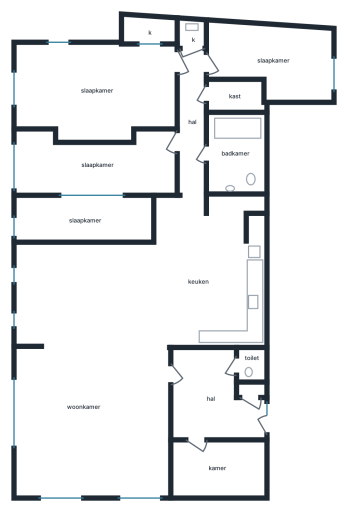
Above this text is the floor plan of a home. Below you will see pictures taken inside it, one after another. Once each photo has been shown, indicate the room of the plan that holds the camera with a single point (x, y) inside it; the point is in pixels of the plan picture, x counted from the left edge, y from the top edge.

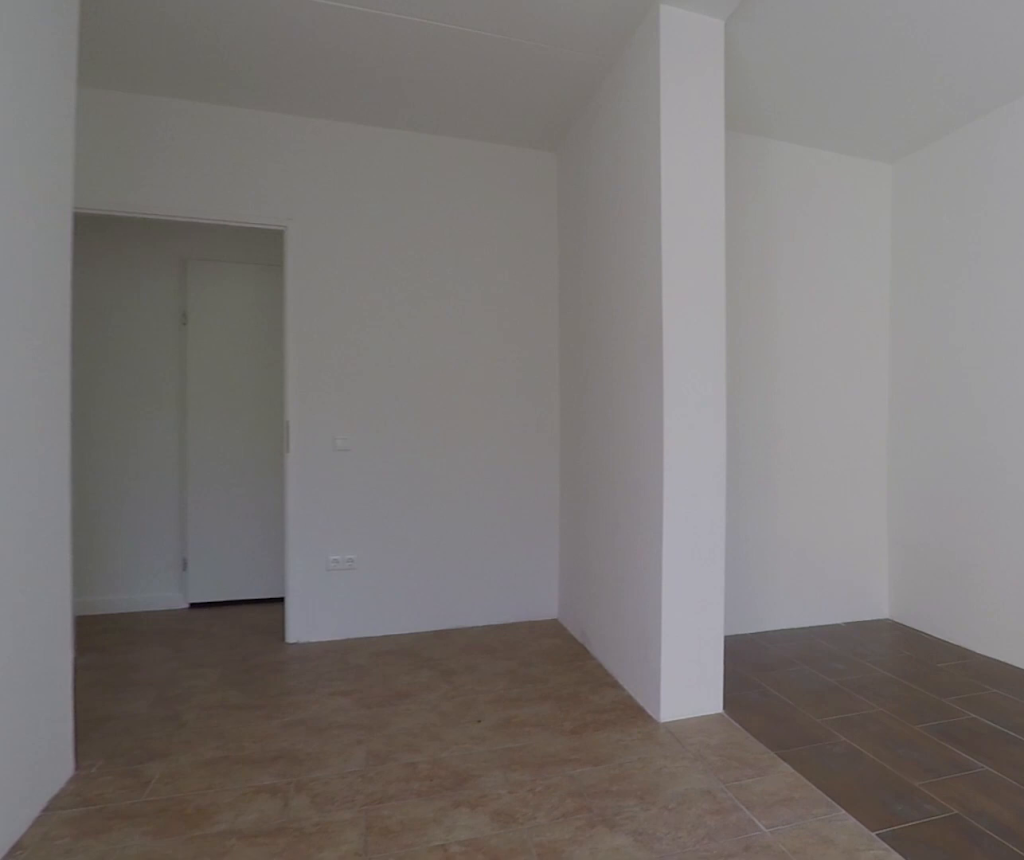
(97, 164)
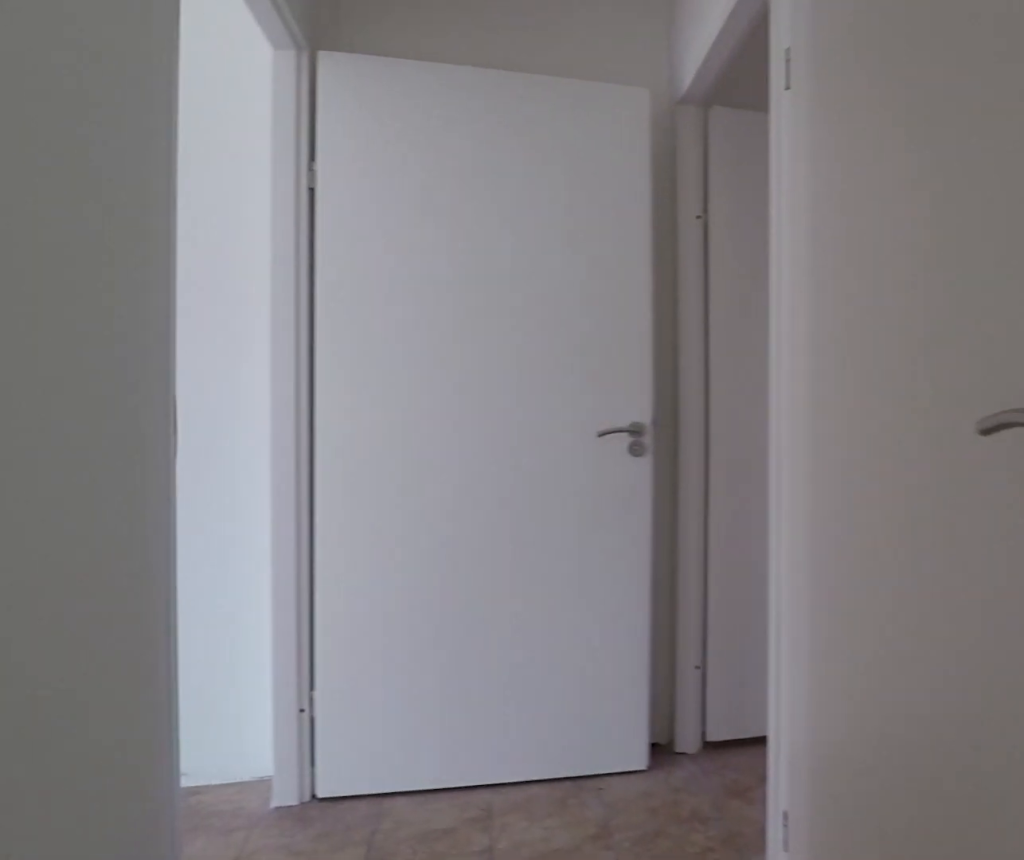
(192, 120)
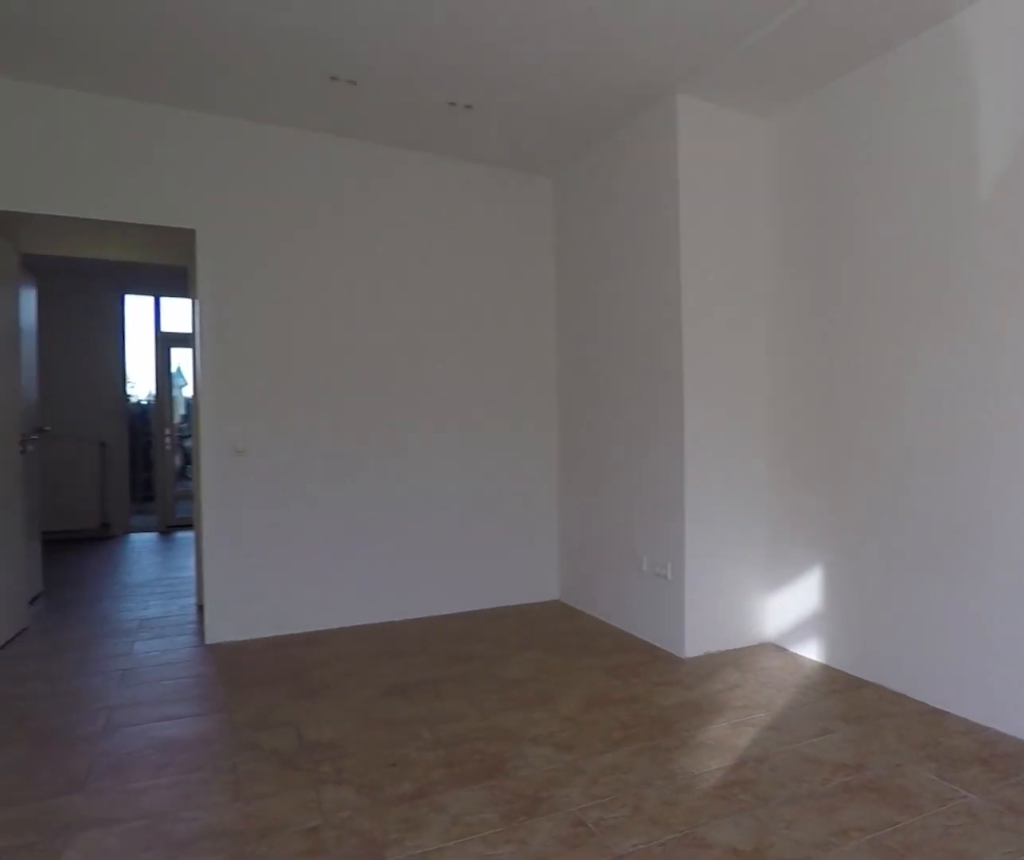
(97, 90)
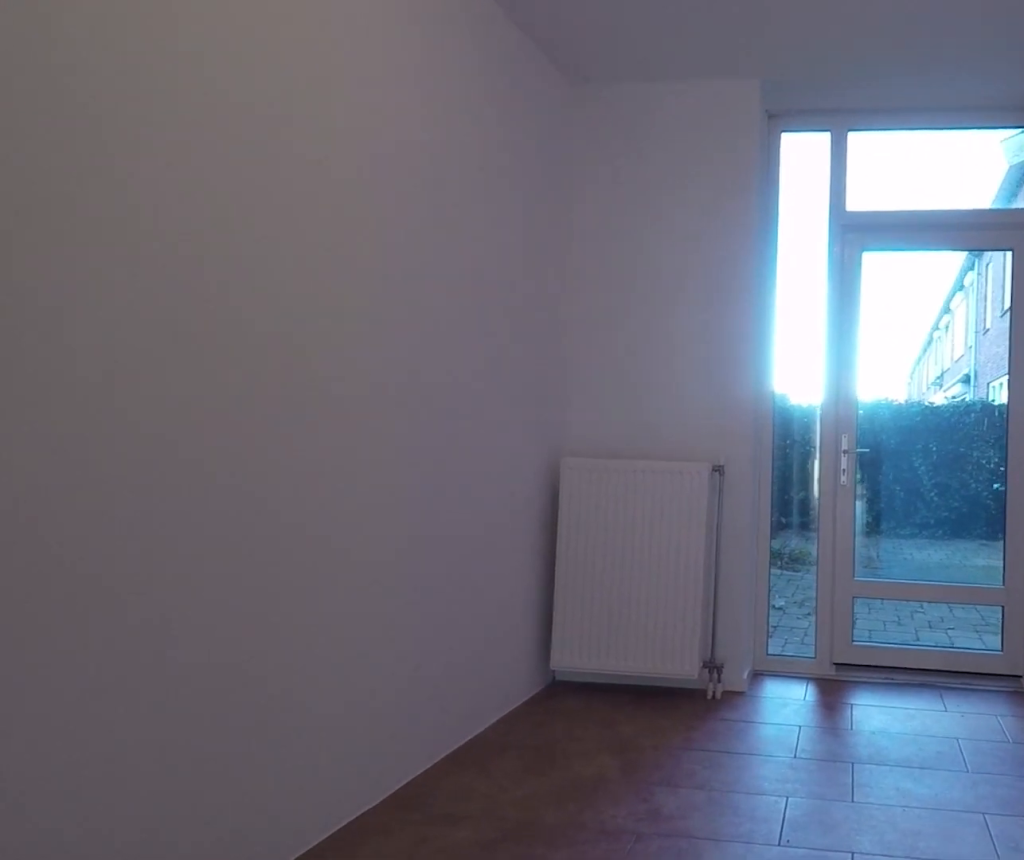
(273, 59)
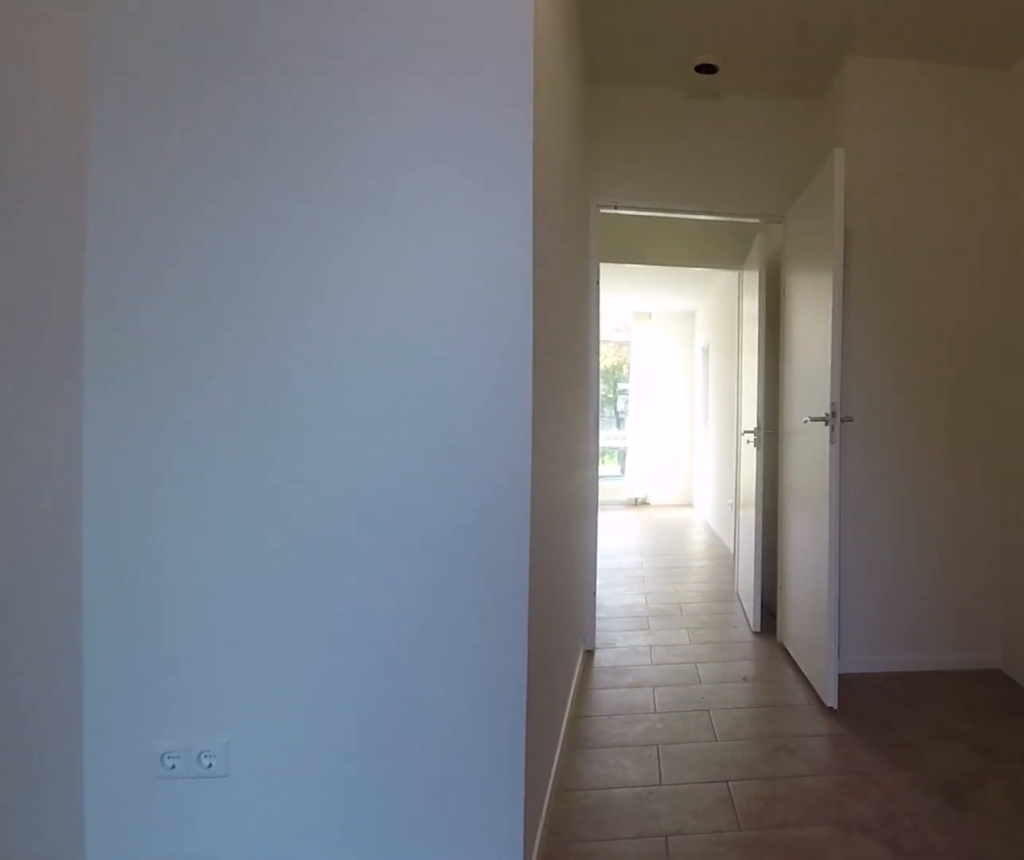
(273, 59)
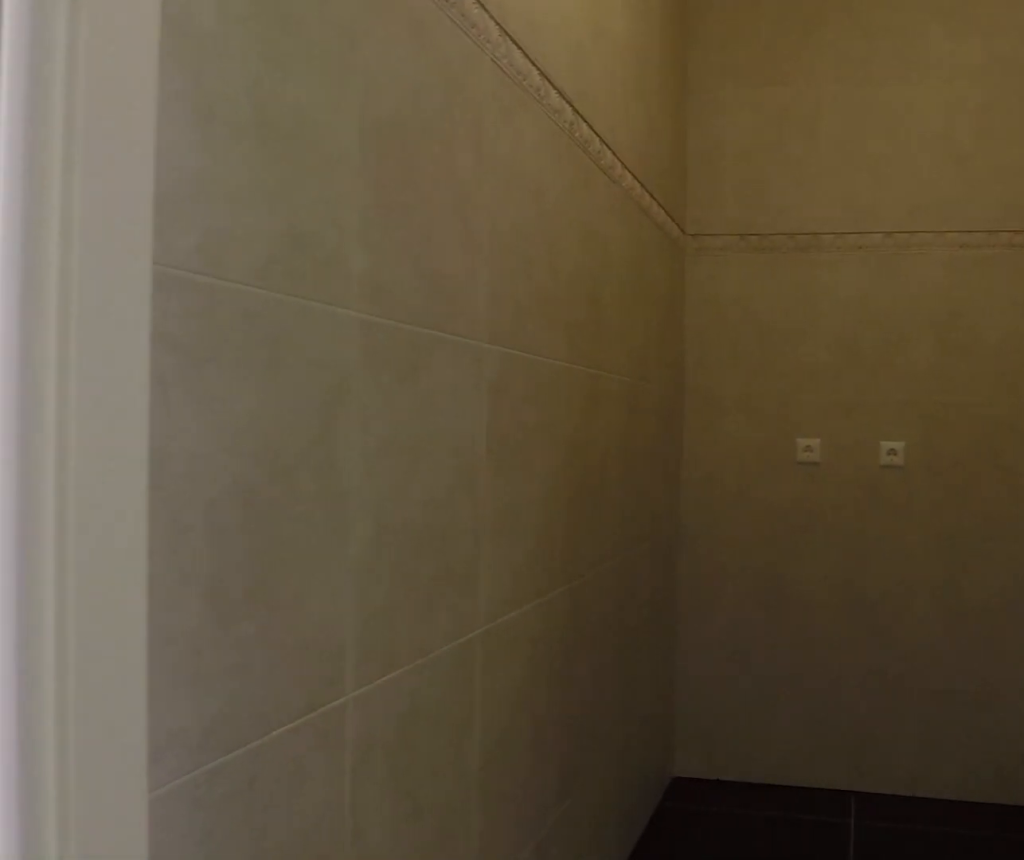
(192, 120)
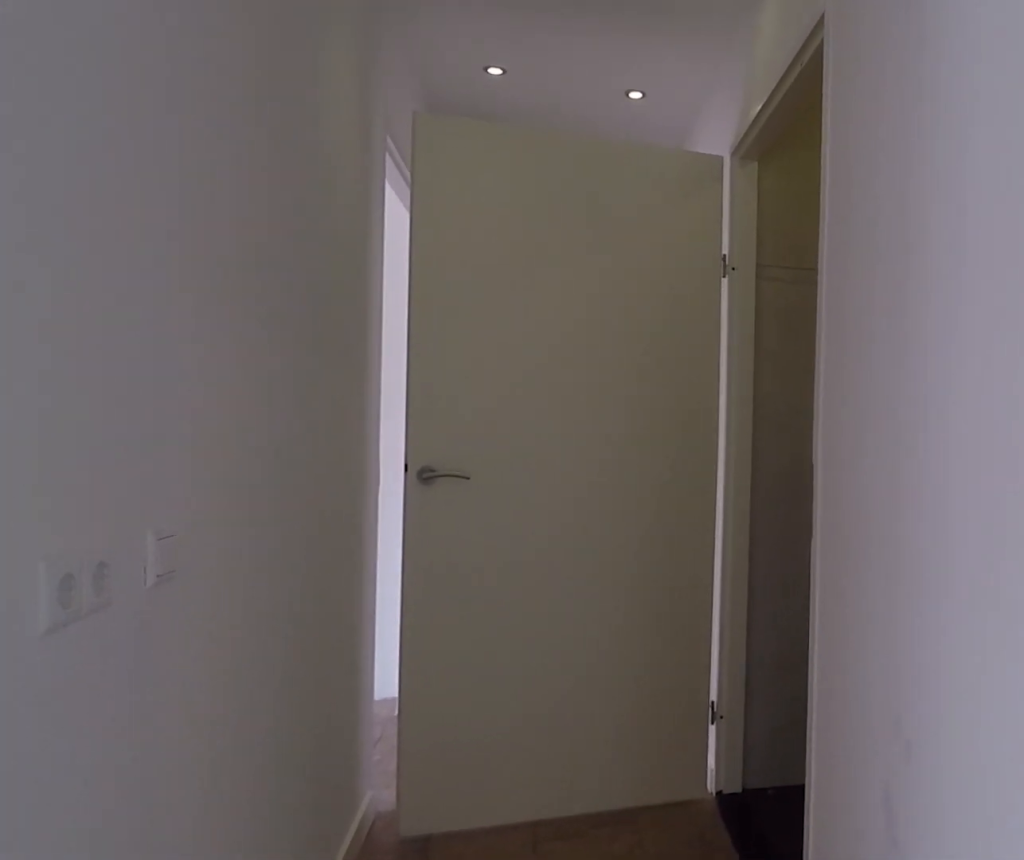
(192, 120)
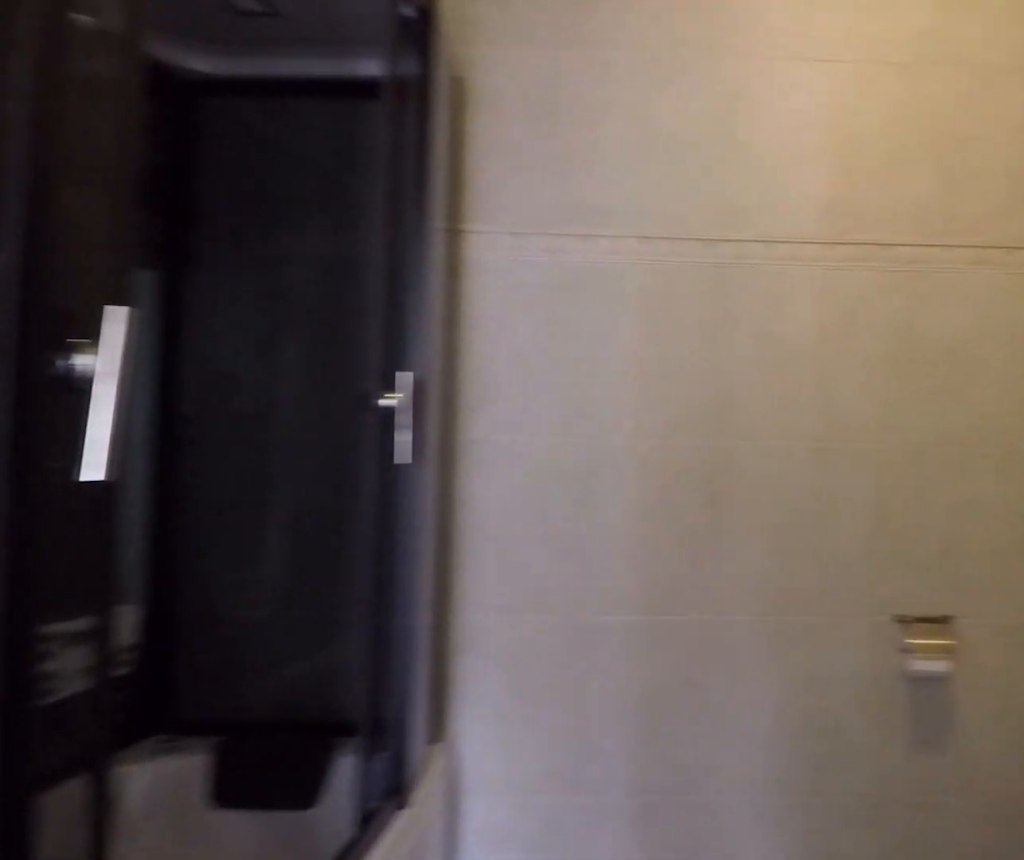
(235, 154)
